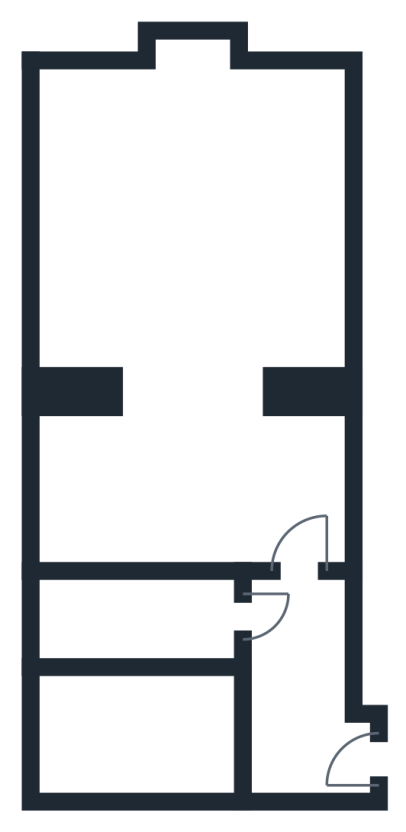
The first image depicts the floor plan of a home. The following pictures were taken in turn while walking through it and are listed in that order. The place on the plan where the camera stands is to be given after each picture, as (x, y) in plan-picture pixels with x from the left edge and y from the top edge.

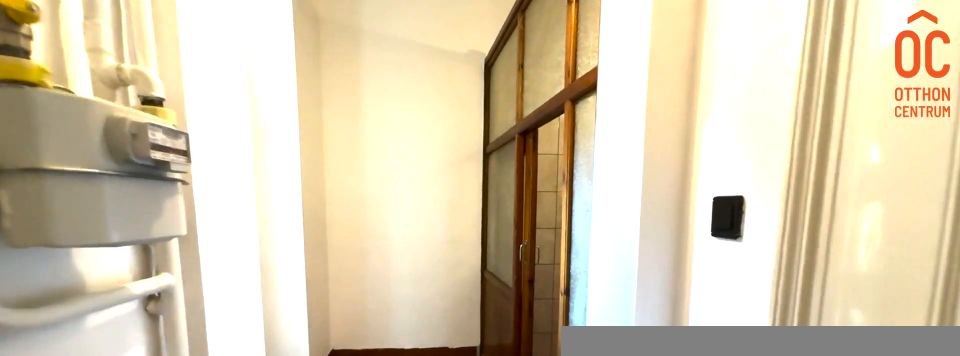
(318, 670)
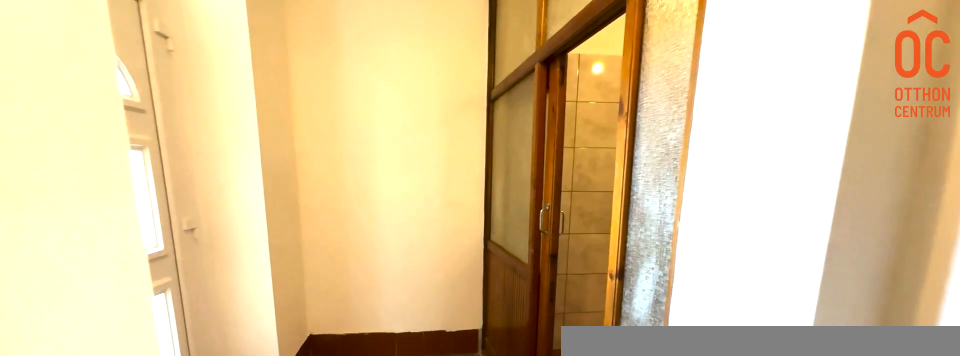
(310, 720)
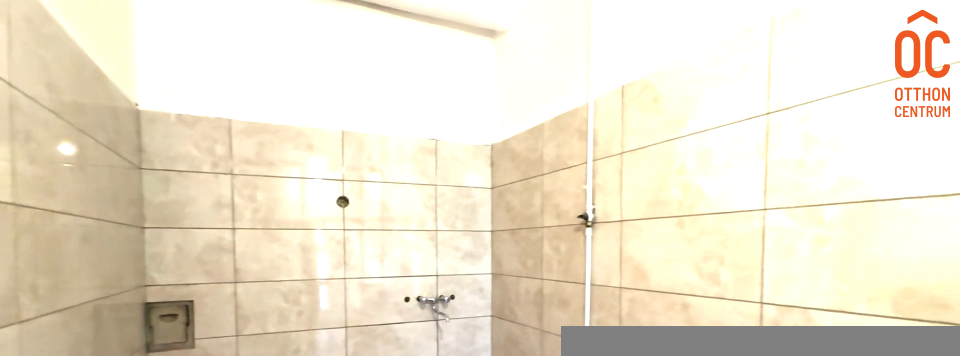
(188, 728)
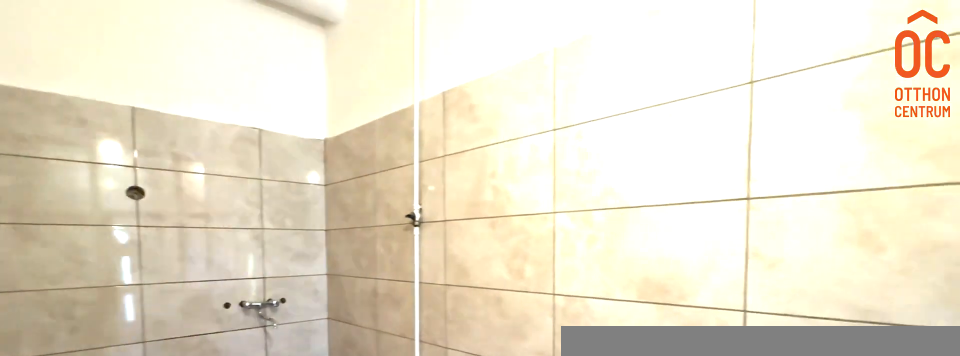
(188, 728)
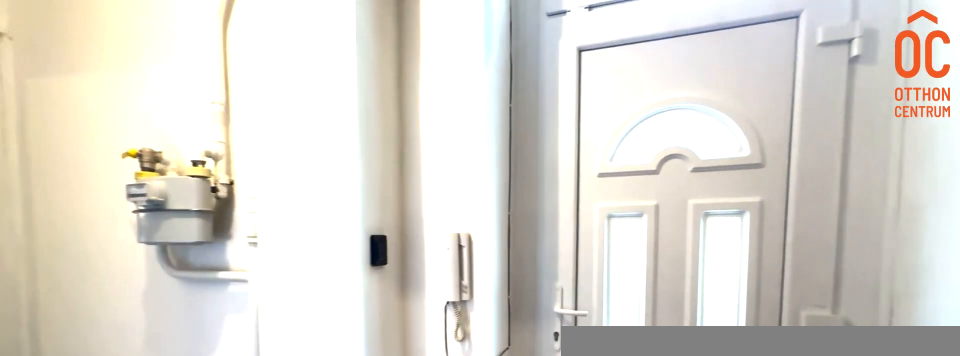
(225, 728)
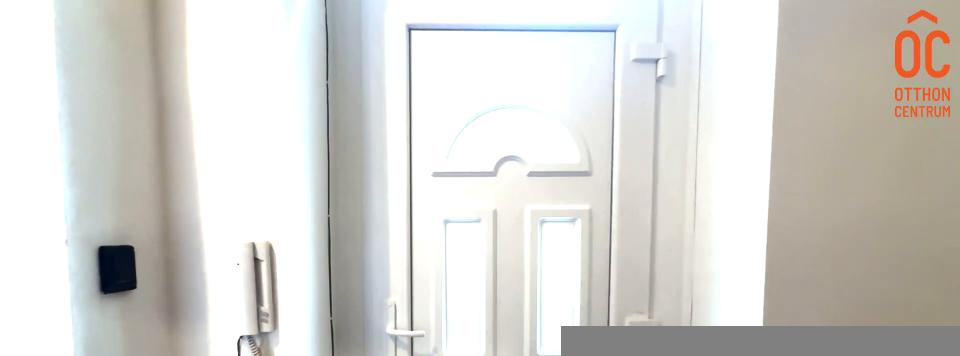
(270, 728)
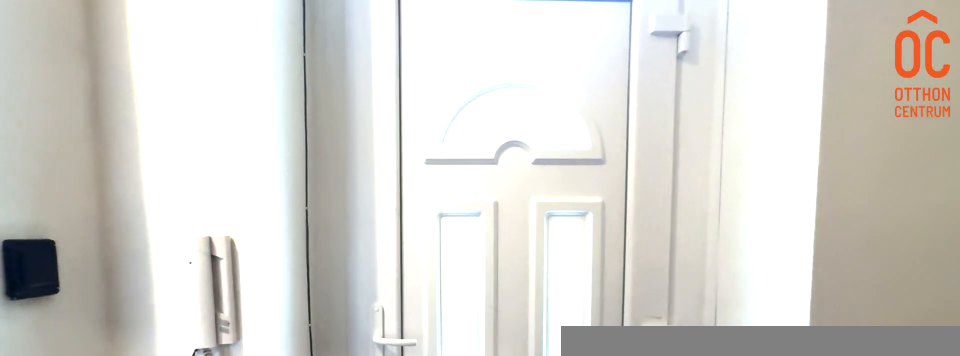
(293, 728)
